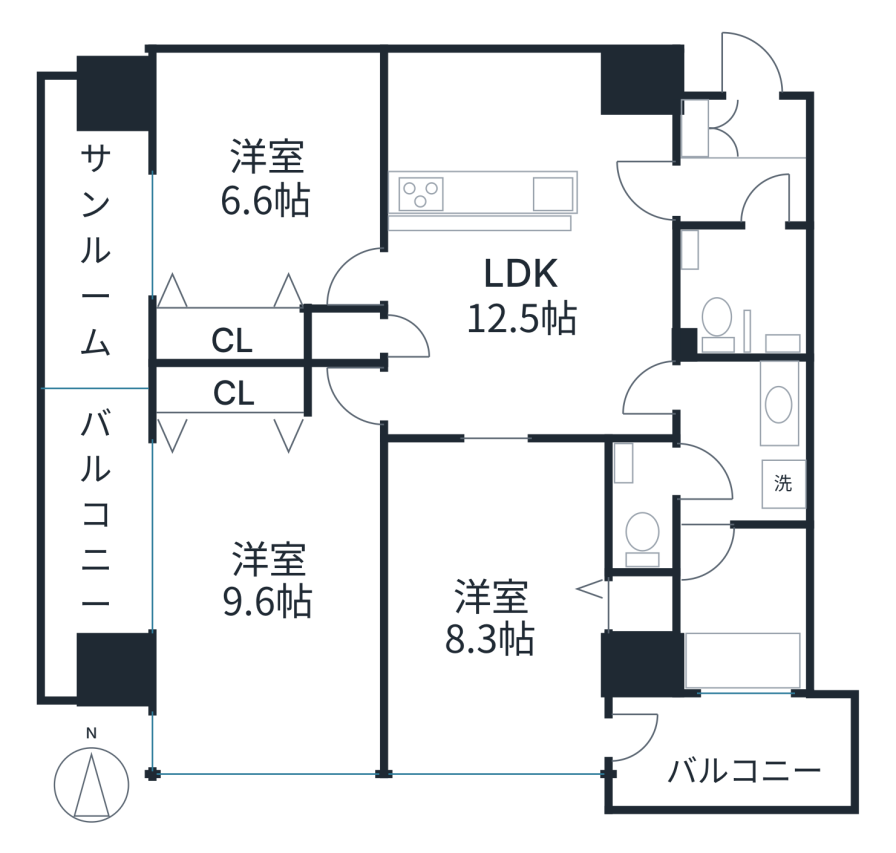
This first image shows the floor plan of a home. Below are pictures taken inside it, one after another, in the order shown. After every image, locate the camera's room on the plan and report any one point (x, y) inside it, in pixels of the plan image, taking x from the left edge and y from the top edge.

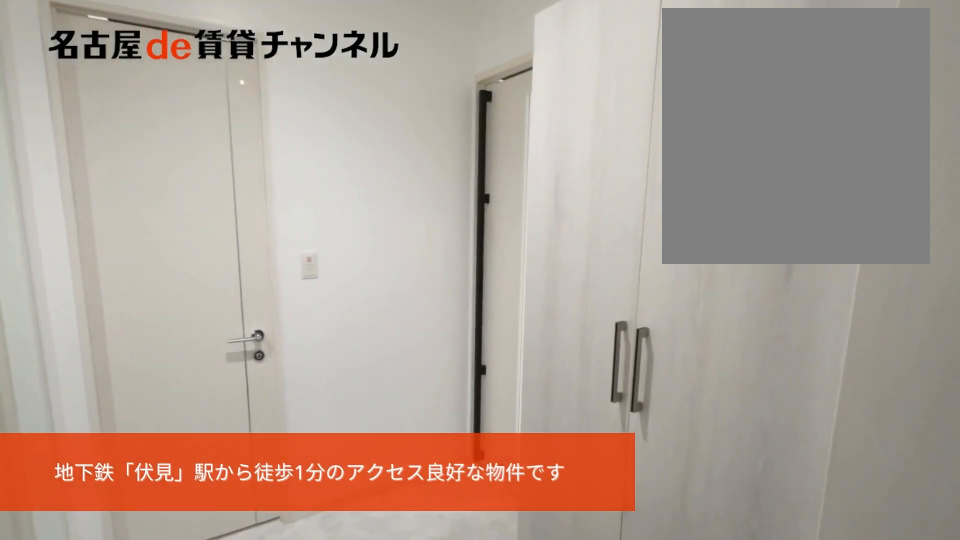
(747, 124)
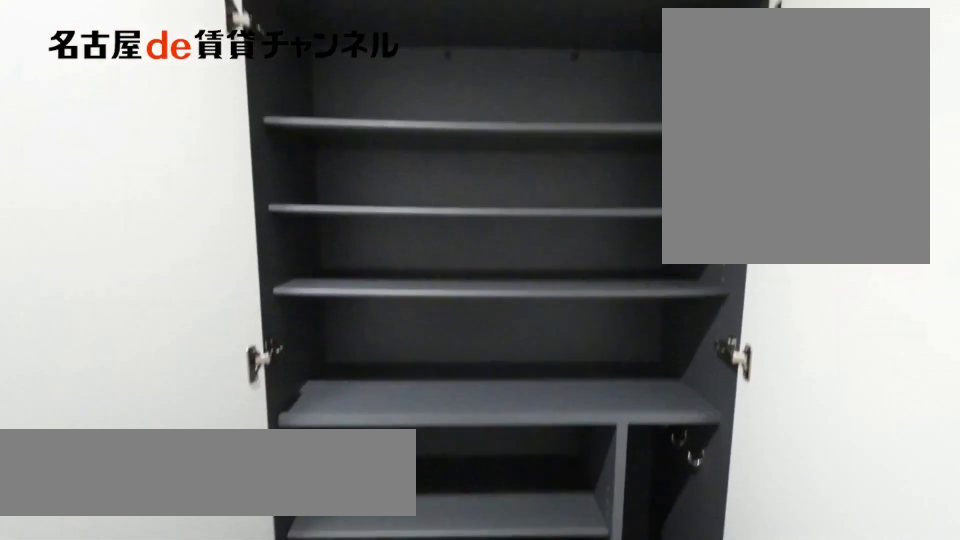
(747, 124)
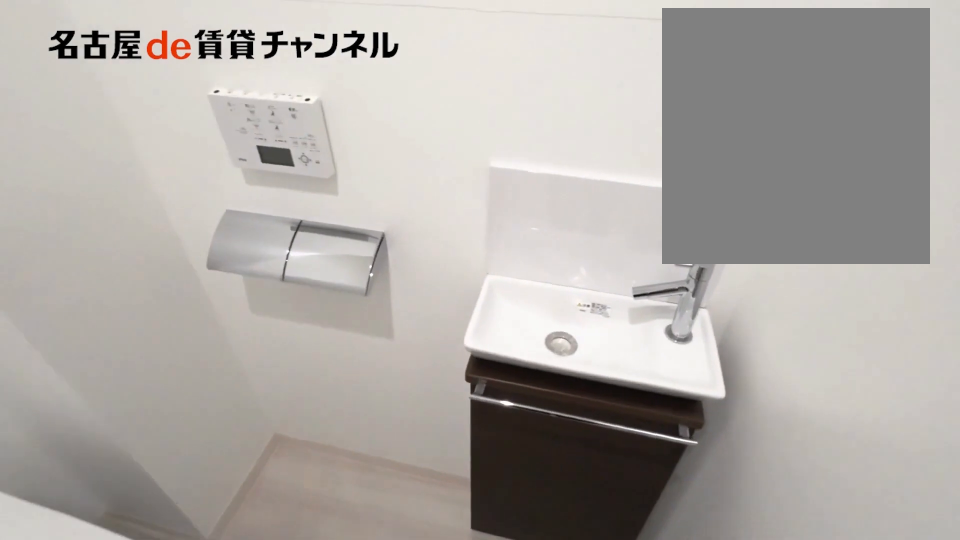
(744, 286)
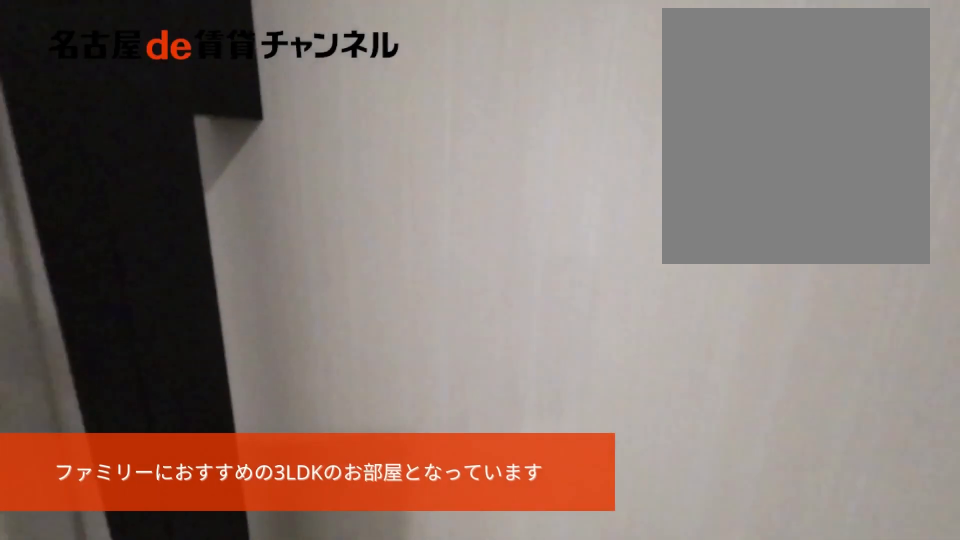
(738, 186)
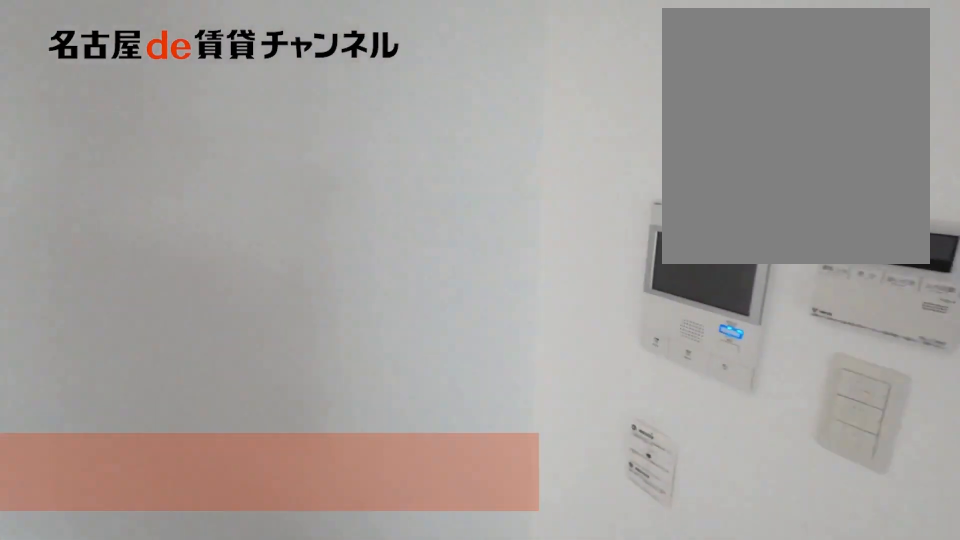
(538, 137)
